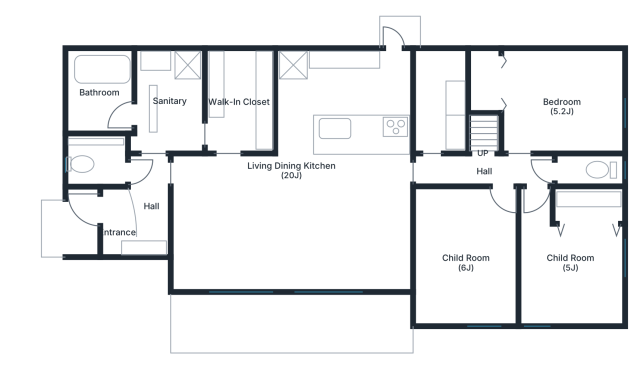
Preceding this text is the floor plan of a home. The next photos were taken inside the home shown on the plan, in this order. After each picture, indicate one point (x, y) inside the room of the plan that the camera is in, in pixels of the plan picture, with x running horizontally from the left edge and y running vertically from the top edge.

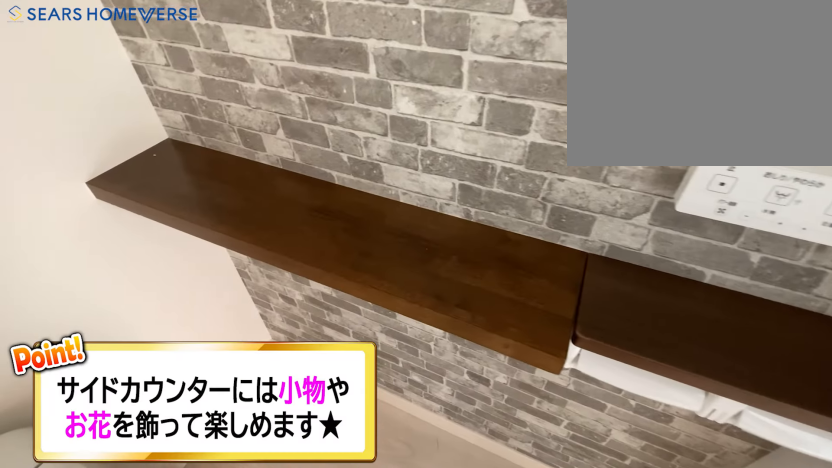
(102, 164)
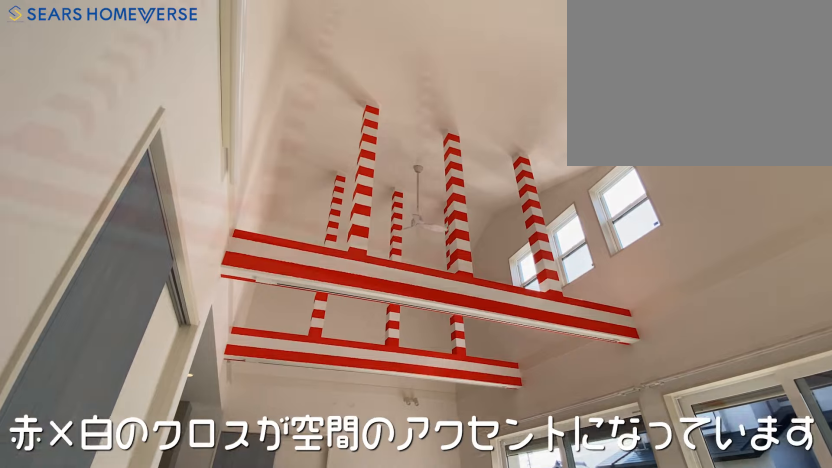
(293, 221)
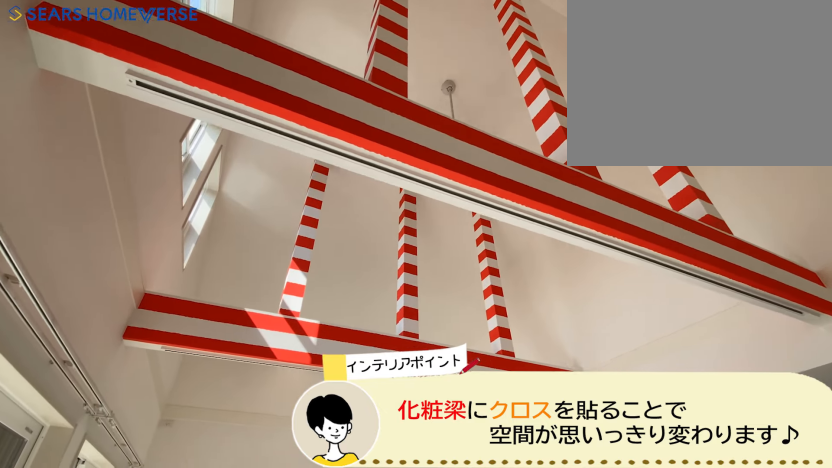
(293, 221)
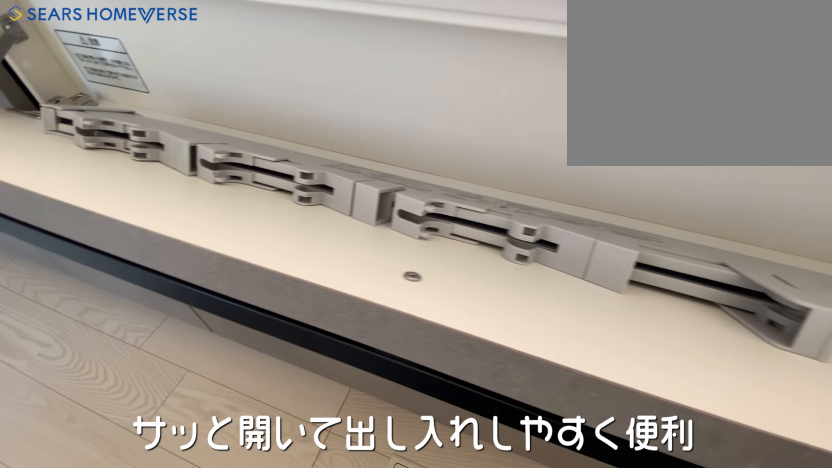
(352, 94)
